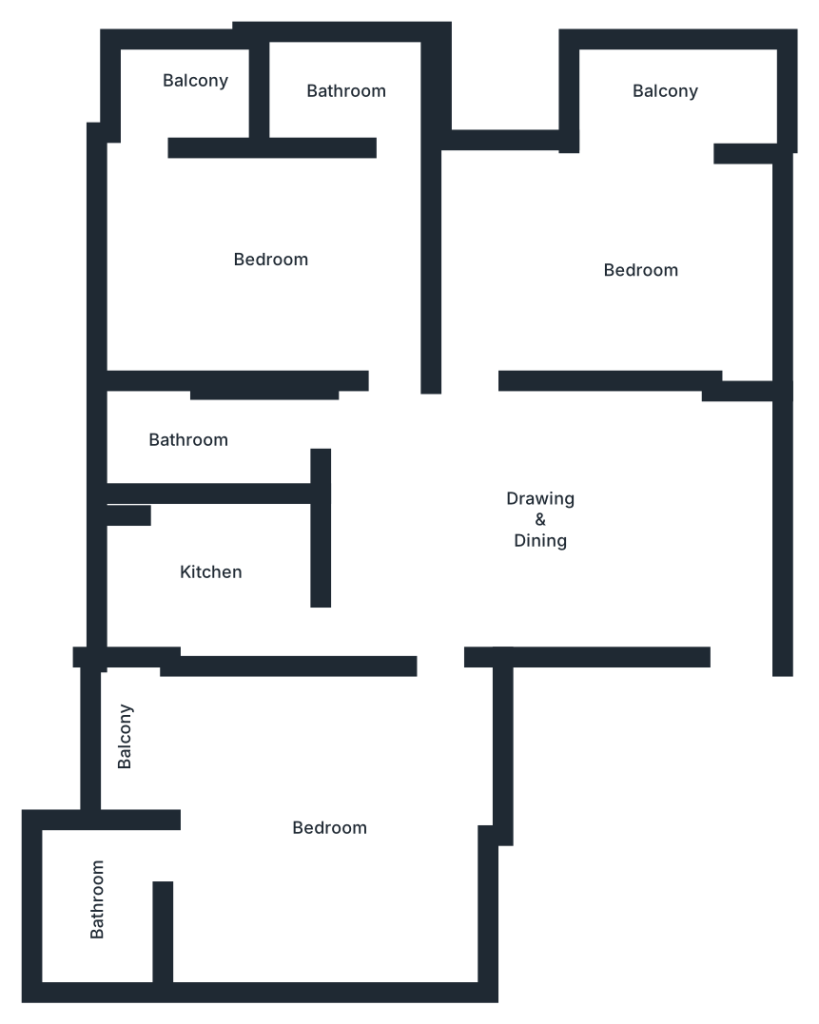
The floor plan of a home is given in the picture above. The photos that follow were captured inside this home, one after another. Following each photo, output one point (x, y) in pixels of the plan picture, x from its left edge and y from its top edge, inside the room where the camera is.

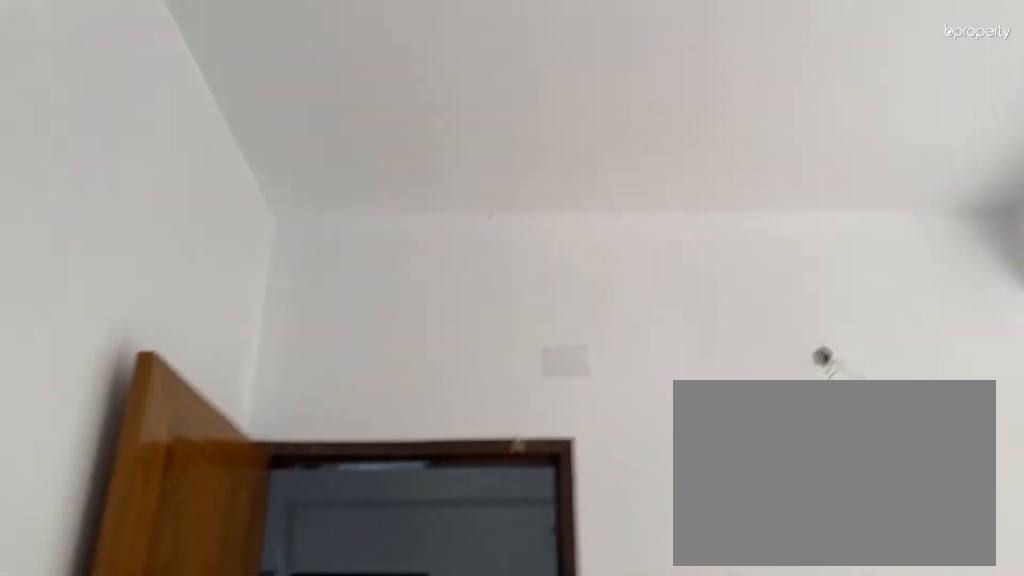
(280, 253)
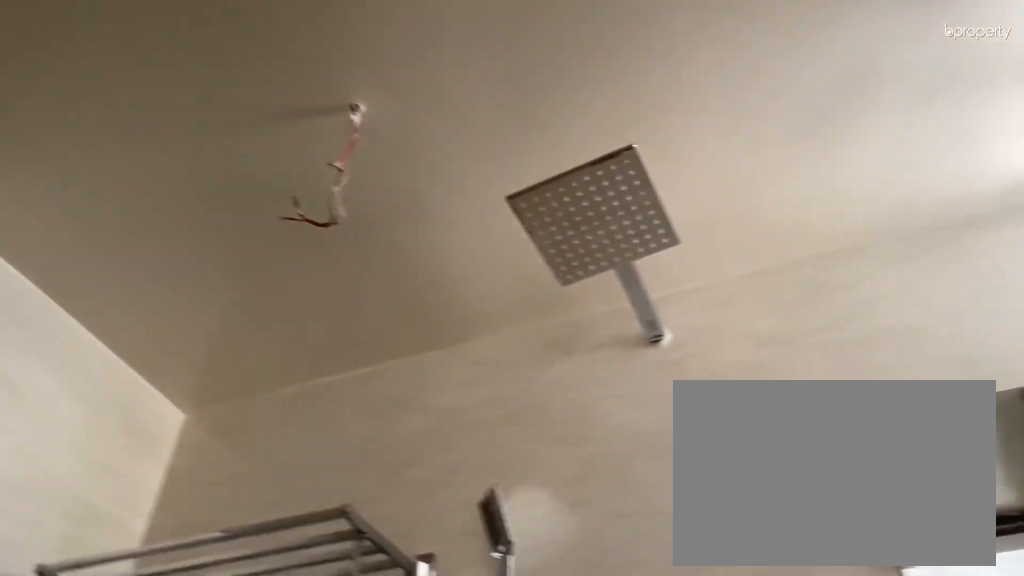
(345, 84)
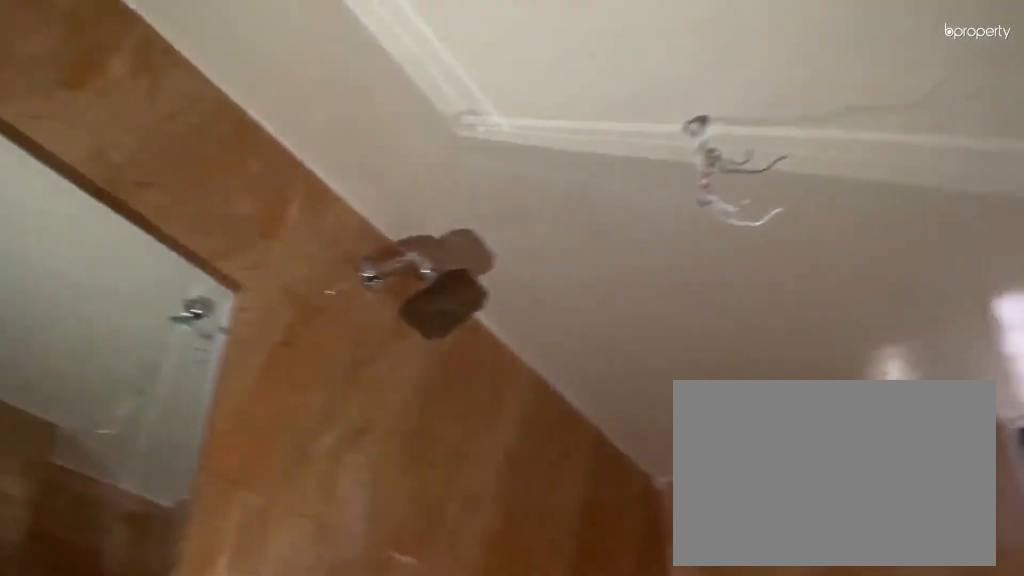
(209, 439)
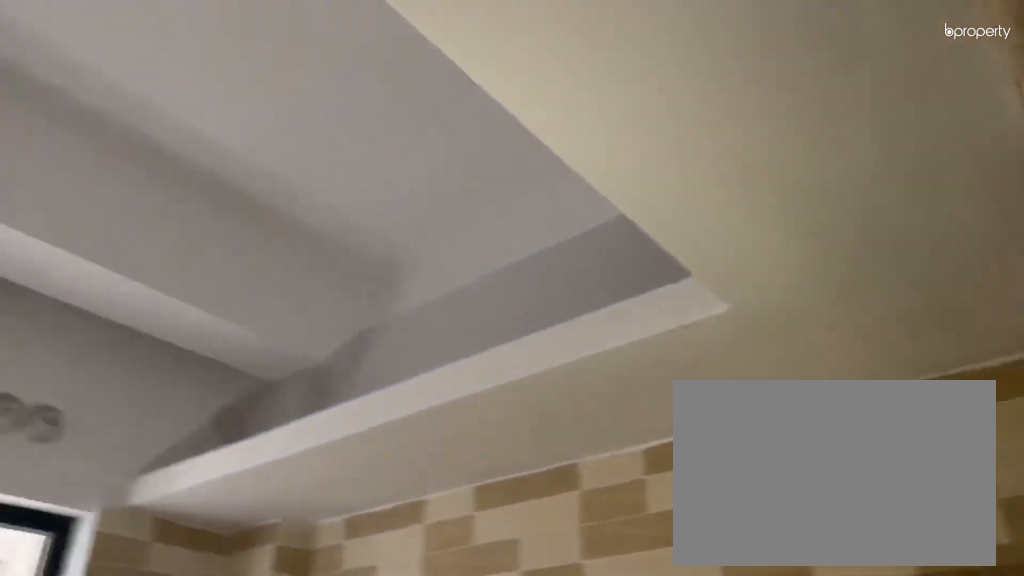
(209, 563)
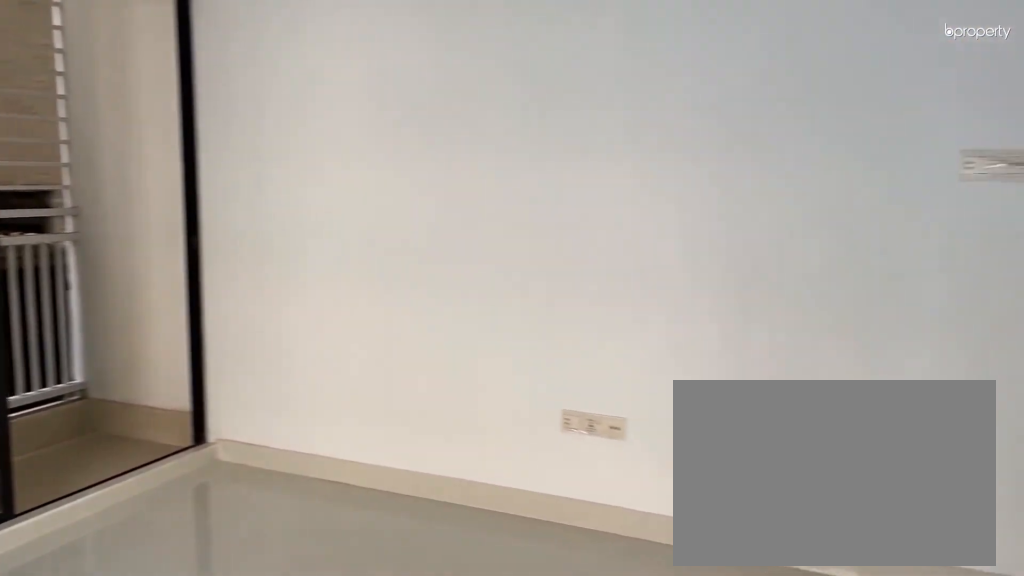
(332, 831)
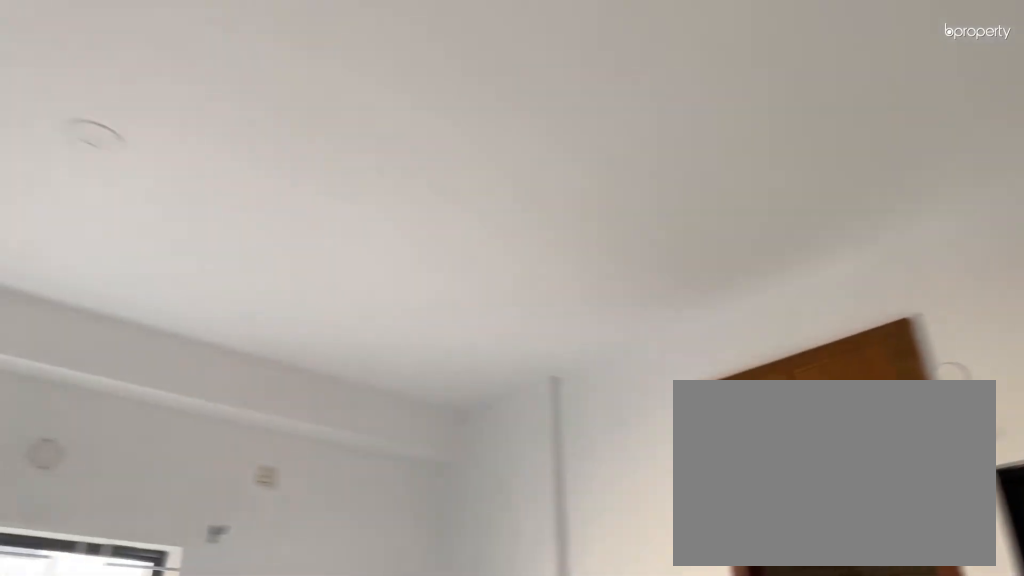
(332, 831)
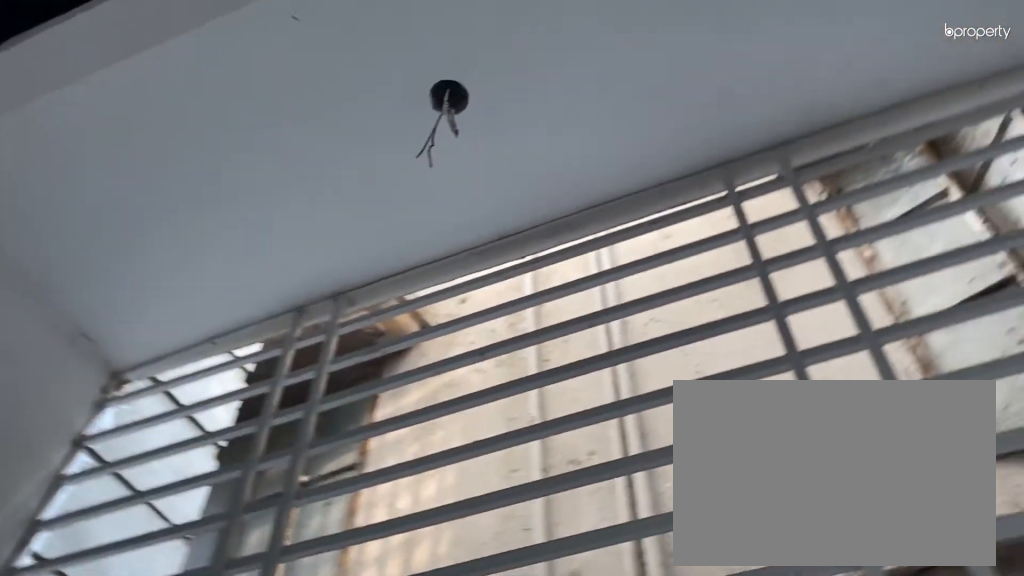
(126, 732)
